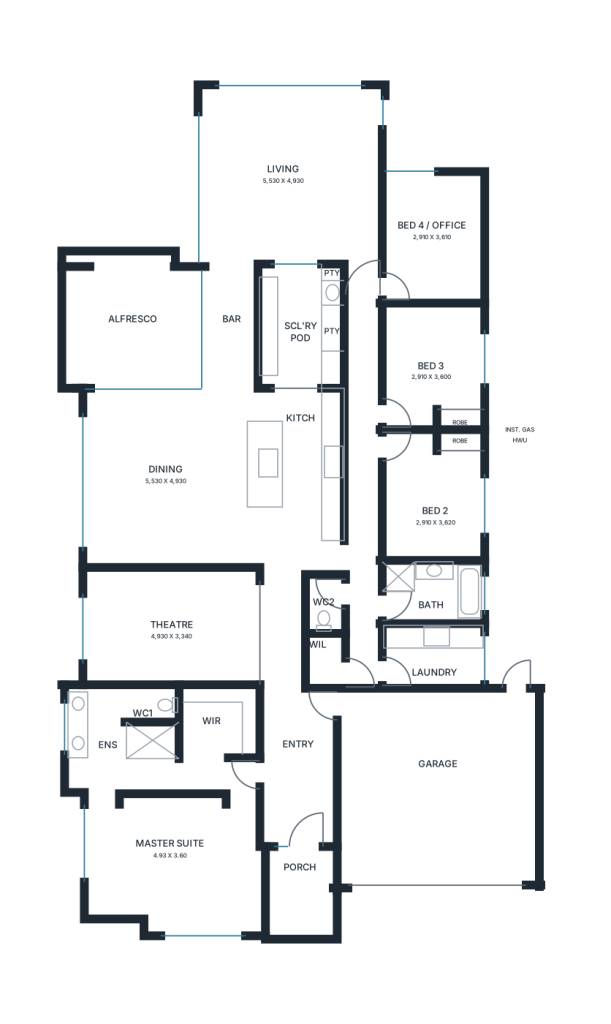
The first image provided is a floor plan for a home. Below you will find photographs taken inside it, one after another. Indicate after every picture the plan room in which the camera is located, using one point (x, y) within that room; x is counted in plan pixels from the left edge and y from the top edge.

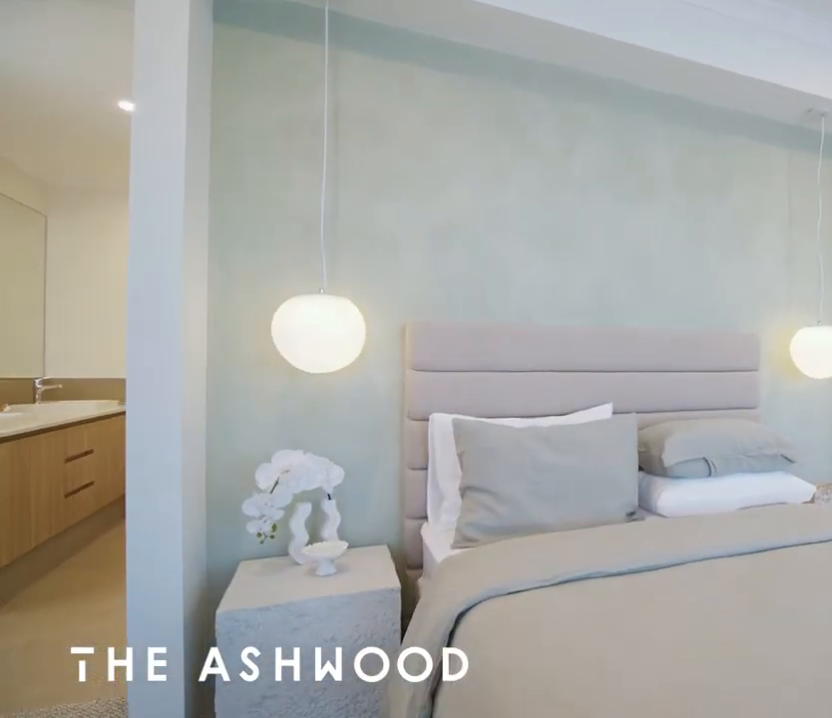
(169, 805)
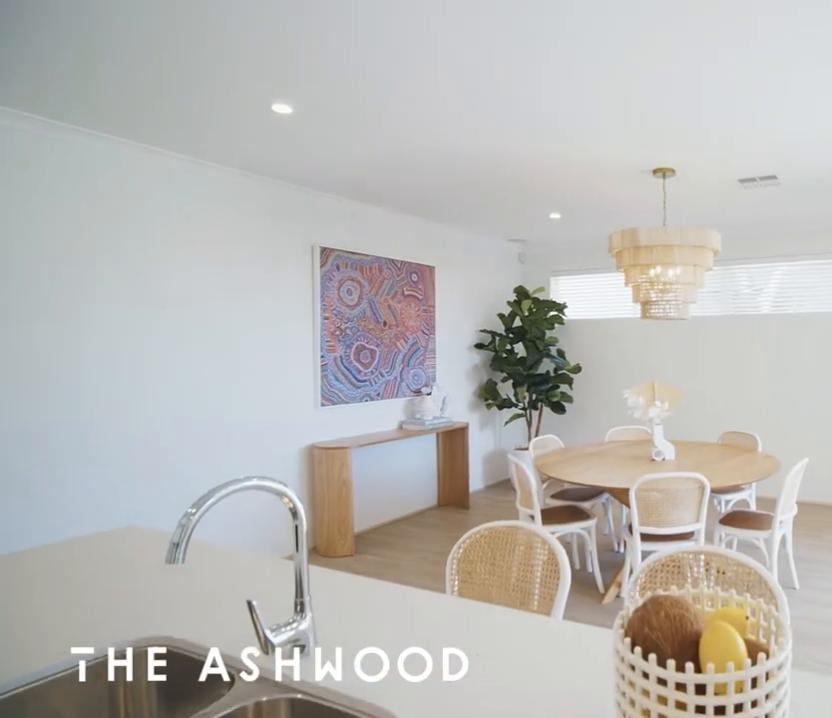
(213, 477)
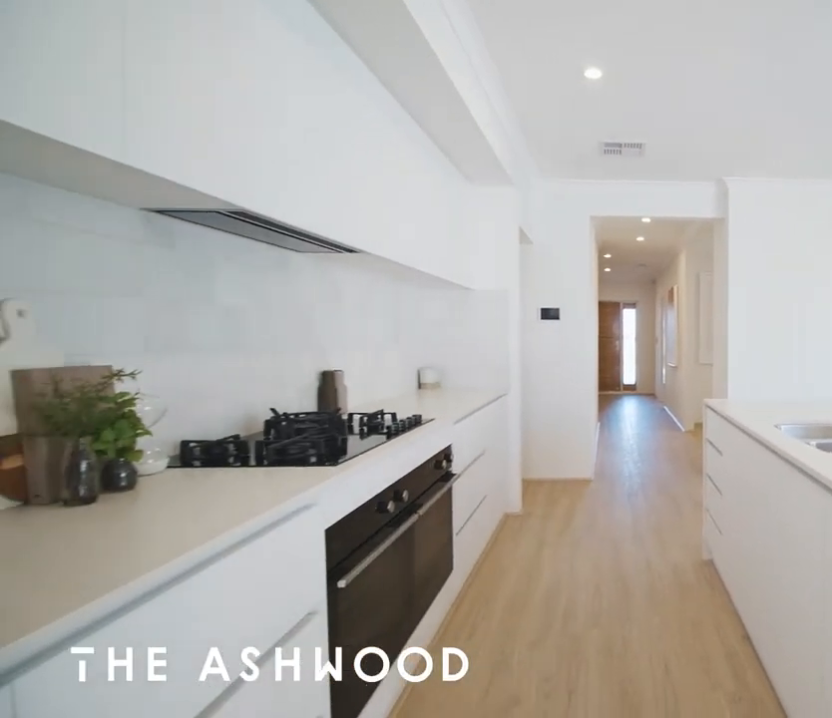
(213, 477)
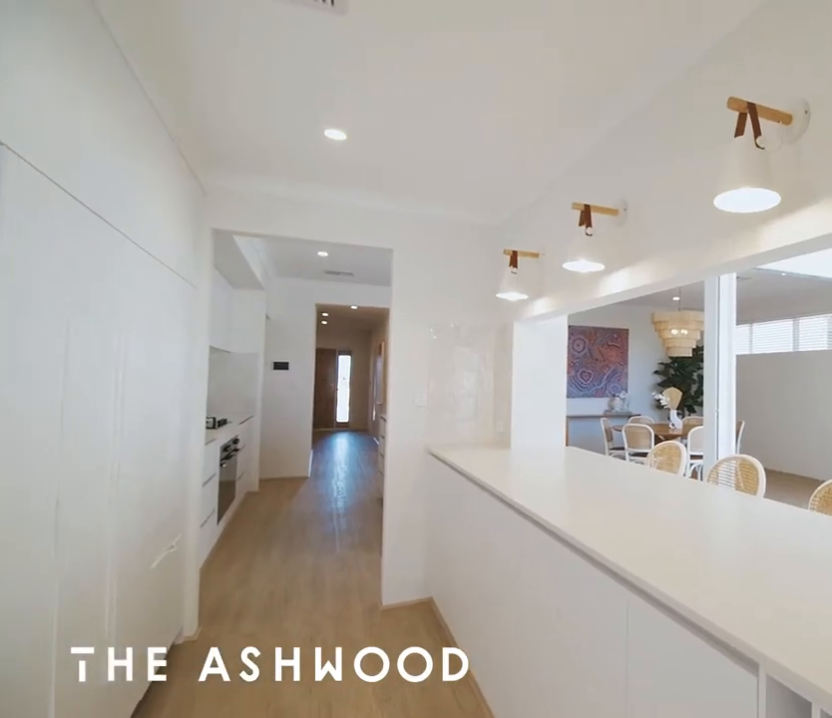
(272, 325)
